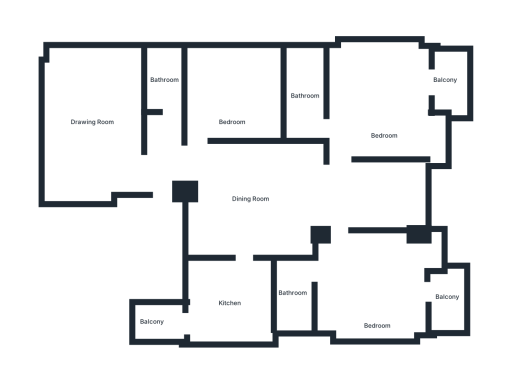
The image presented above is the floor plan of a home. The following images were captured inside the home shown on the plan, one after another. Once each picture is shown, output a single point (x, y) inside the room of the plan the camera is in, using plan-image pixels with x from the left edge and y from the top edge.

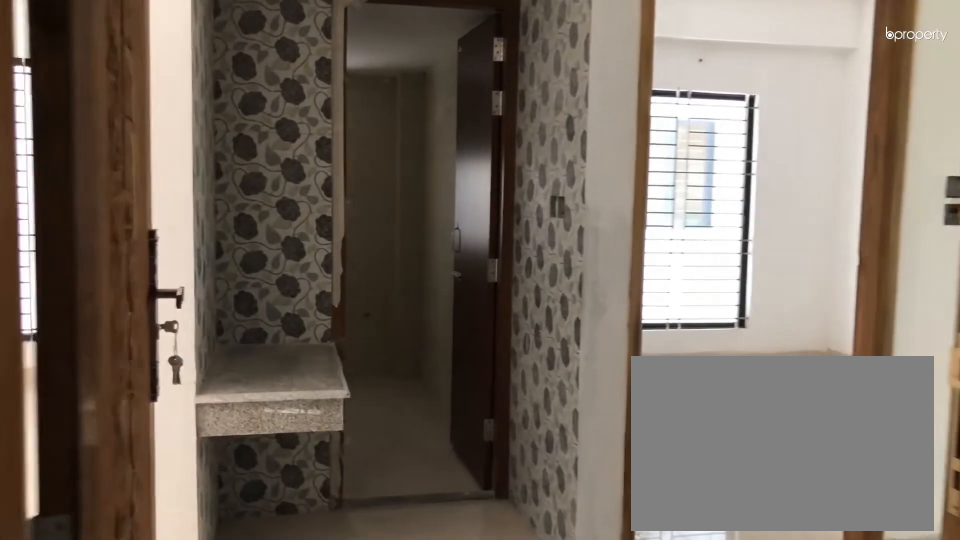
(212, 167)
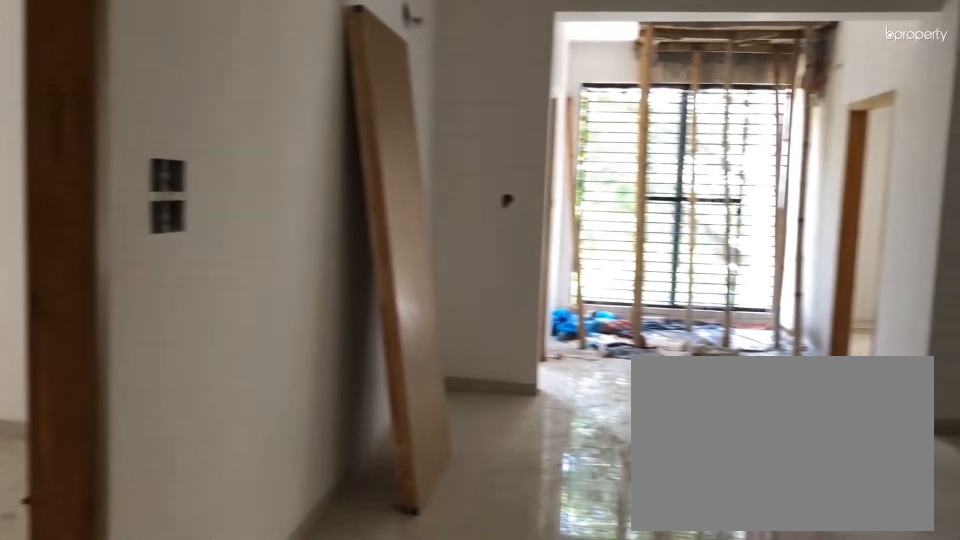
(212, 167)
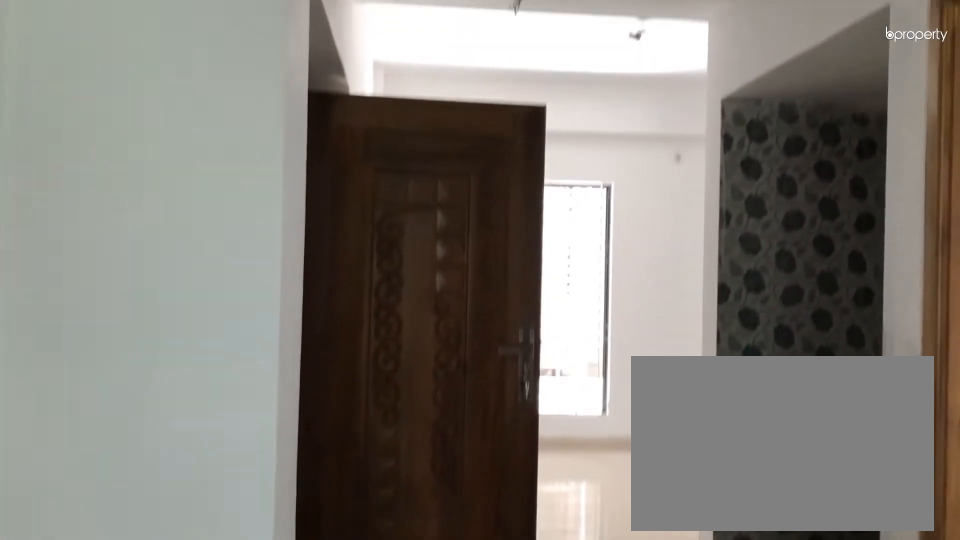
(254, 209)
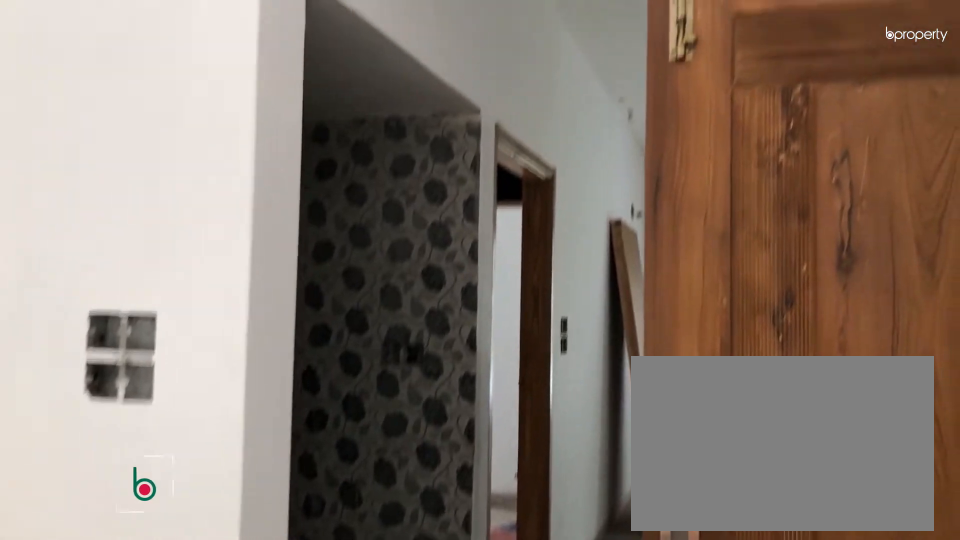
(89, 129)
